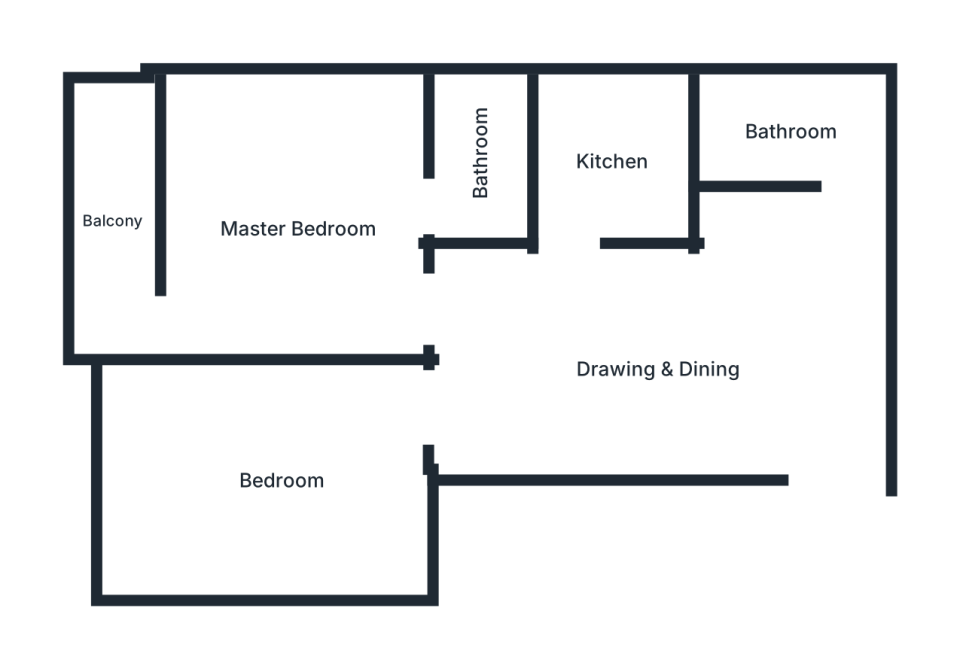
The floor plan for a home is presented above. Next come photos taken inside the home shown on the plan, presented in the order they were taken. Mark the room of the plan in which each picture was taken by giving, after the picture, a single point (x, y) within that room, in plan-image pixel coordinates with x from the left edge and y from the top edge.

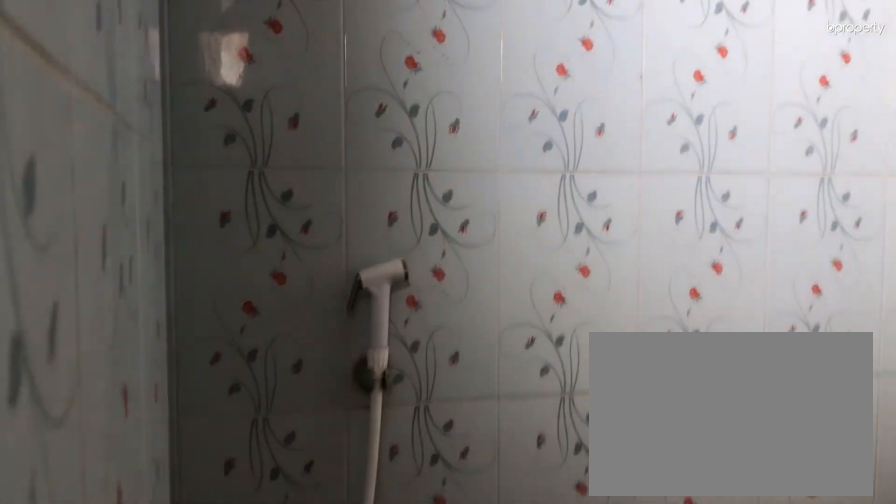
(478, 168)
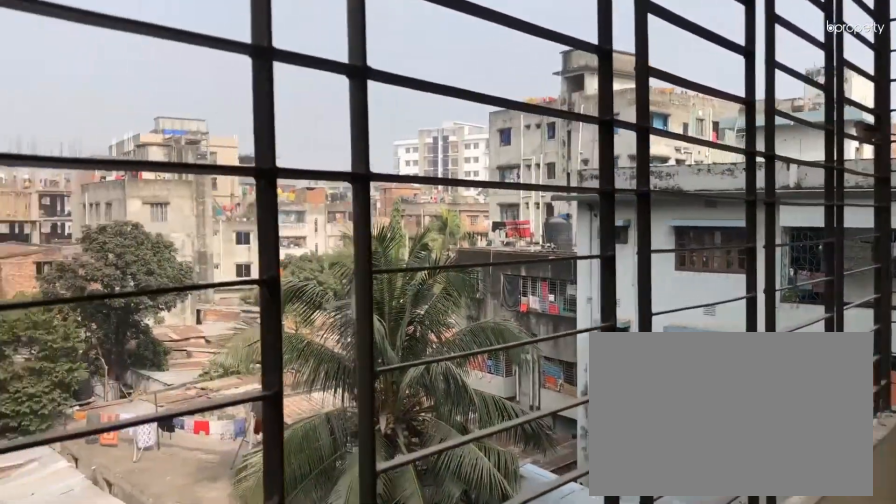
(110, 223)
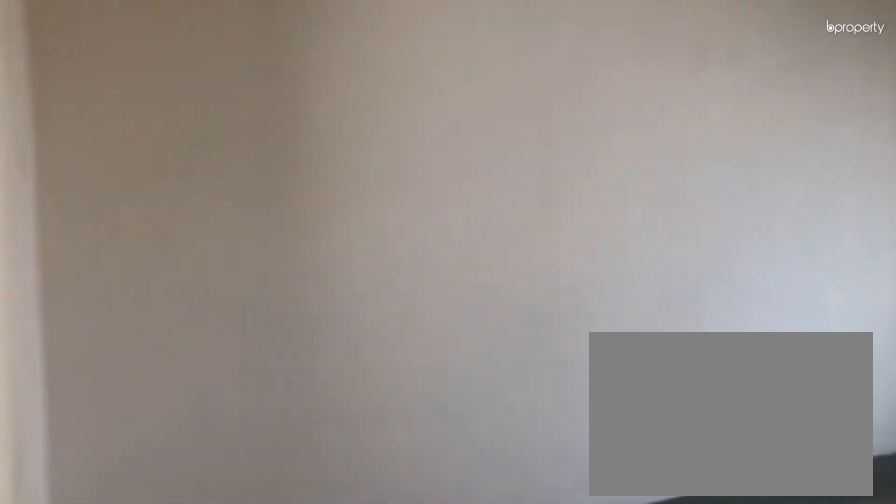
(281, 478)
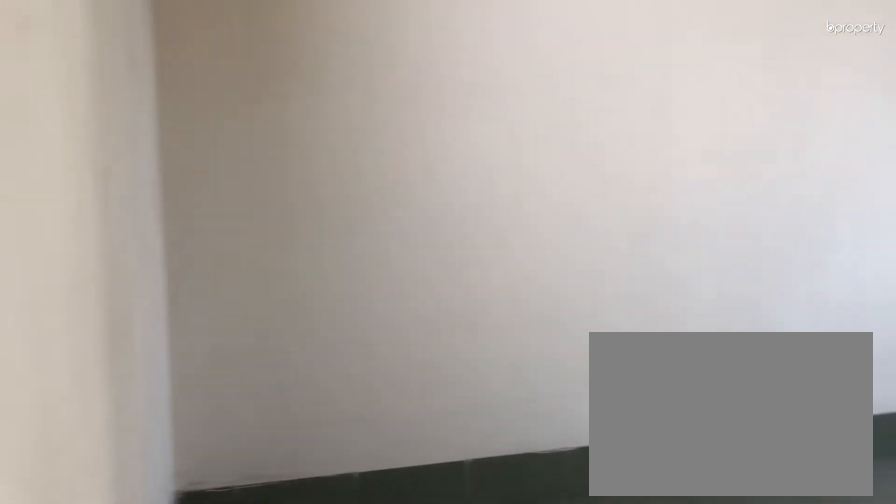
(281, 478)
